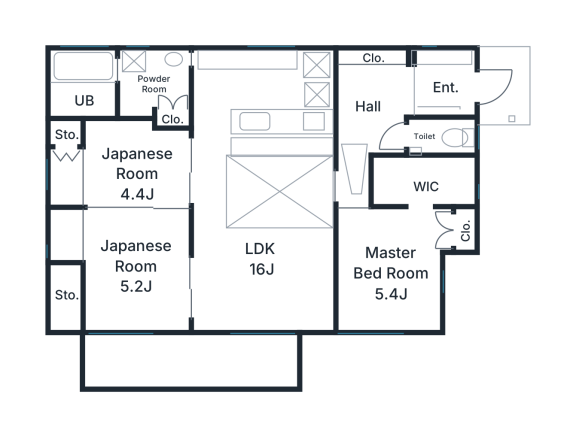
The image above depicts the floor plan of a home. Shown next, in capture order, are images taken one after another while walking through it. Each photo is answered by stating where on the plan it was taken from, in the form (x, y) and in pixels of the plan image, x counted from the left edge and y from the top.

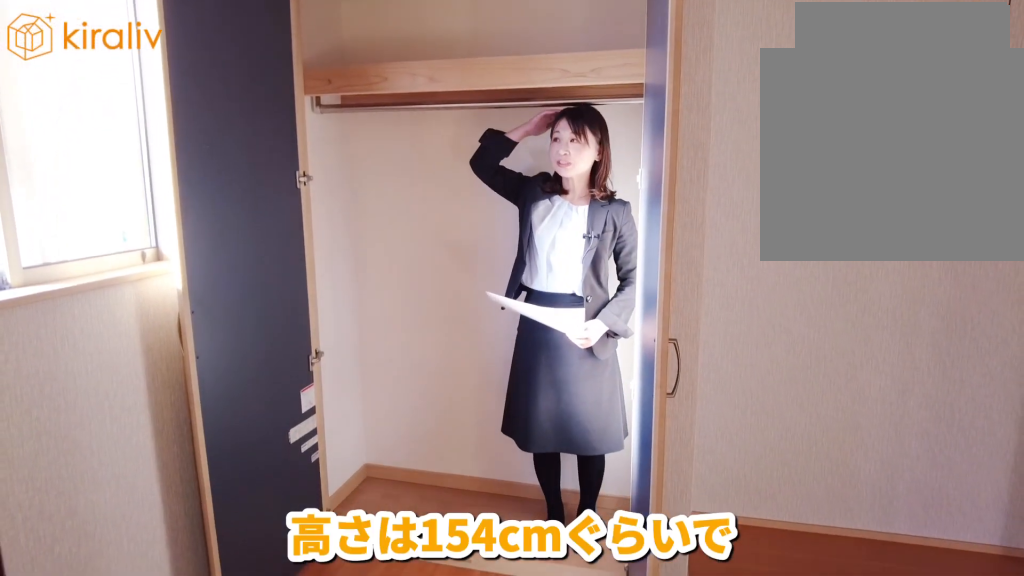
(79, 211)
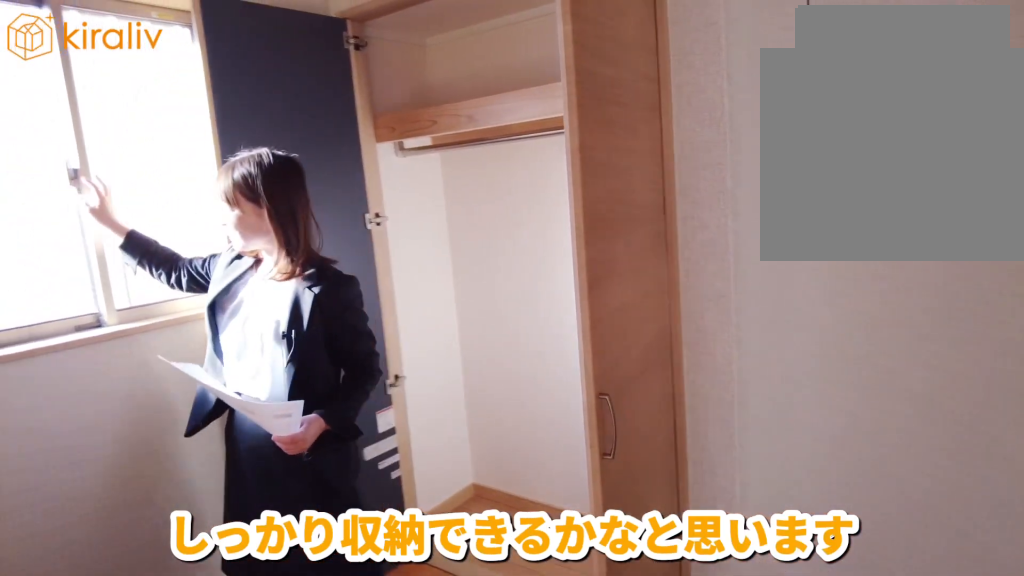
(85, 218)
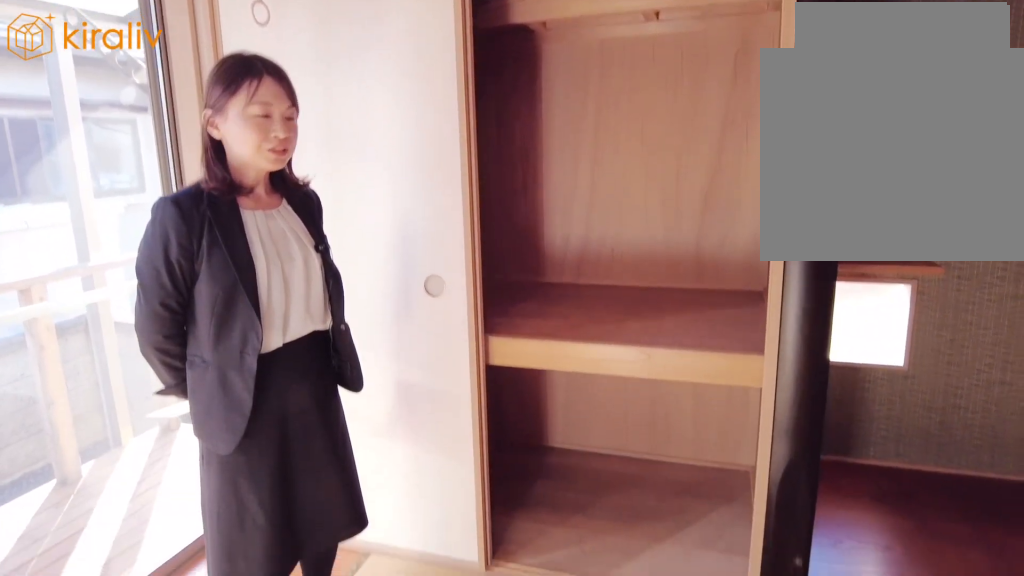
(97, 303)
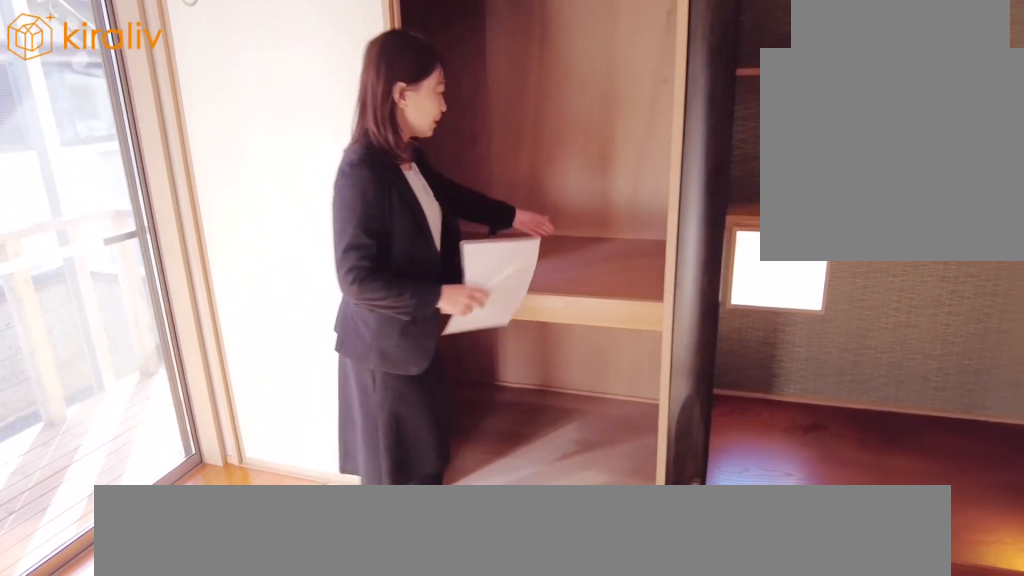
(97, 304)
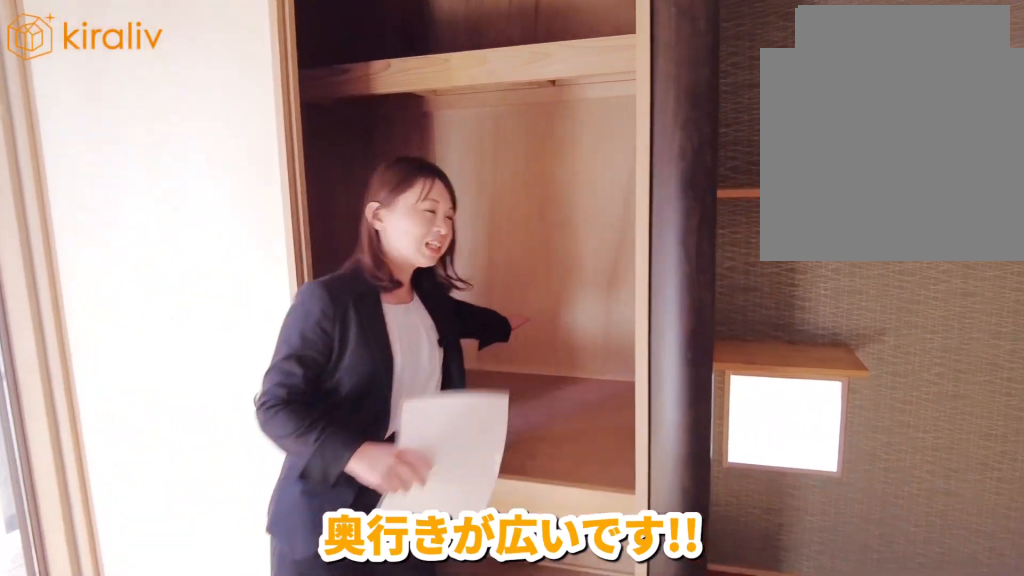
(97, 300)
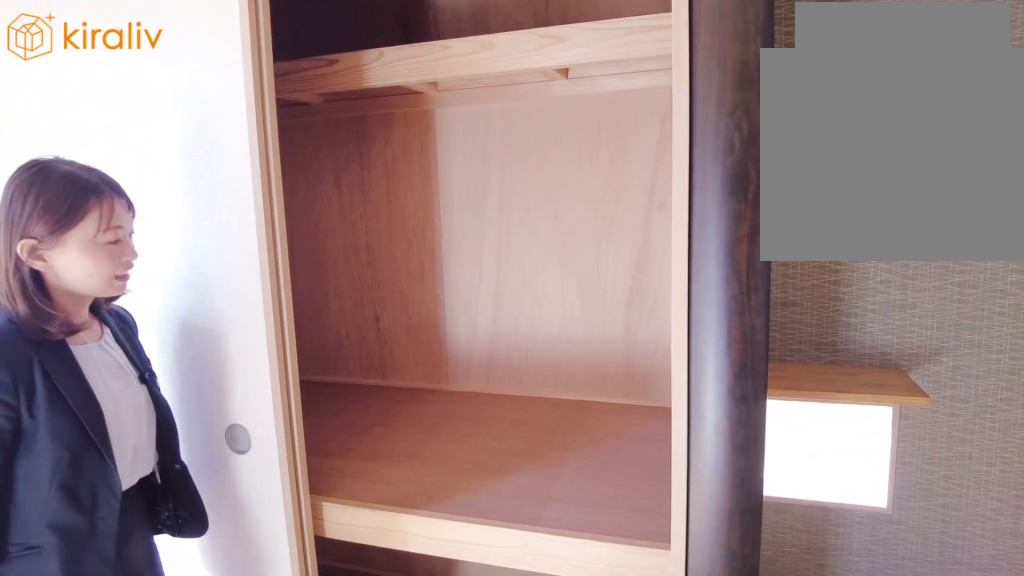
(97, 300)
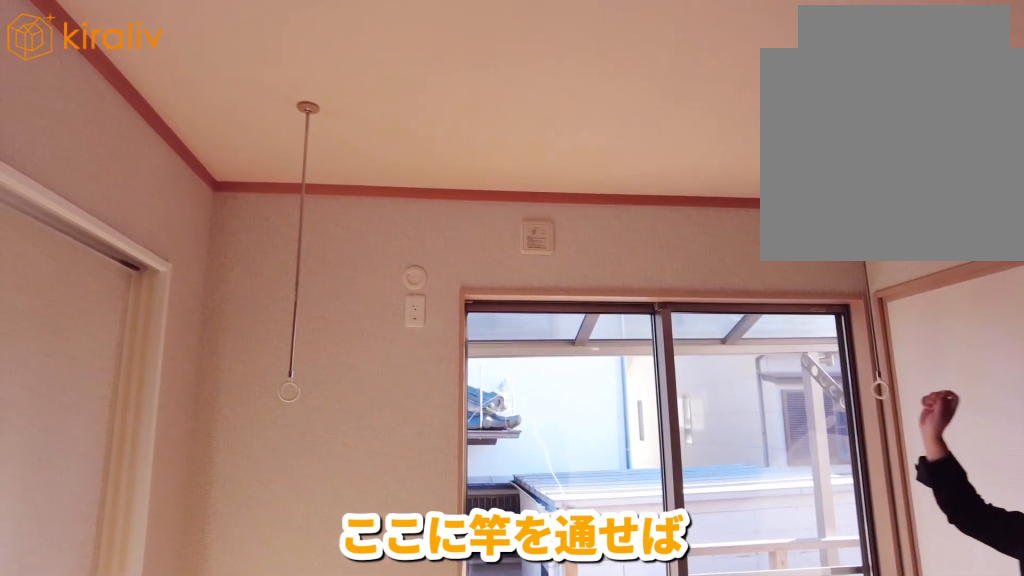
(99, 287)
